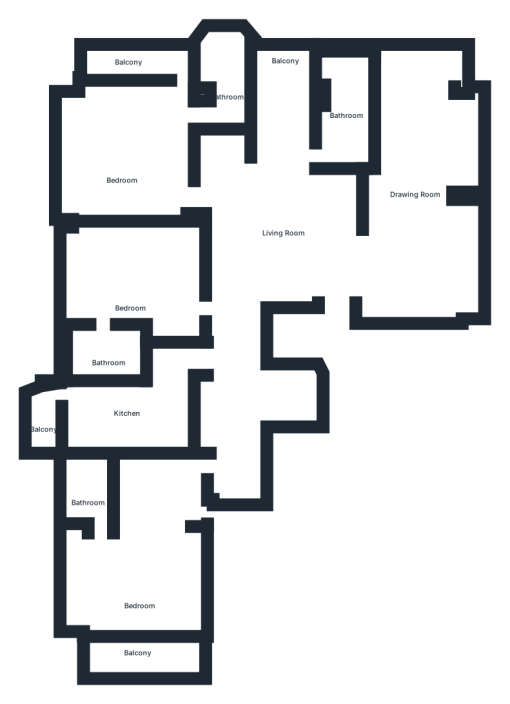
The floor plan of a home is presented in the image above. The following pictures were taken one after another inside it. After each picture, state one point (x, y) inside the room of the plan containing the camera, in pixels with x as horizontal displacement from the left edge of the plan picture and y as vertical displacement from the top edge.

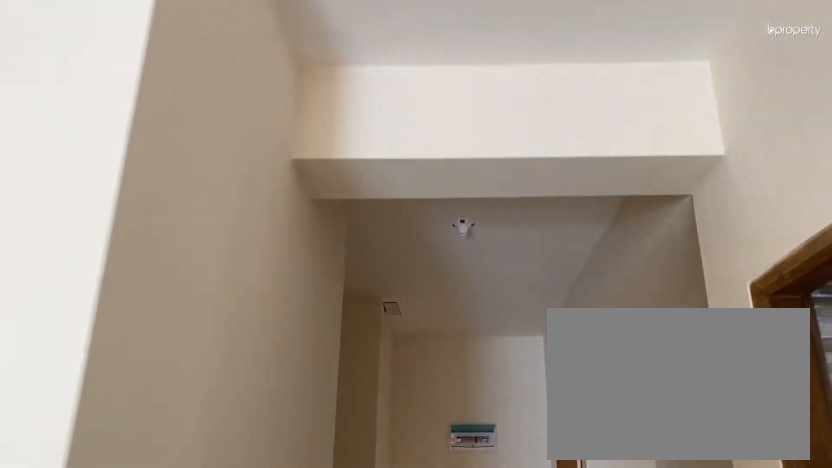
(288, 231)
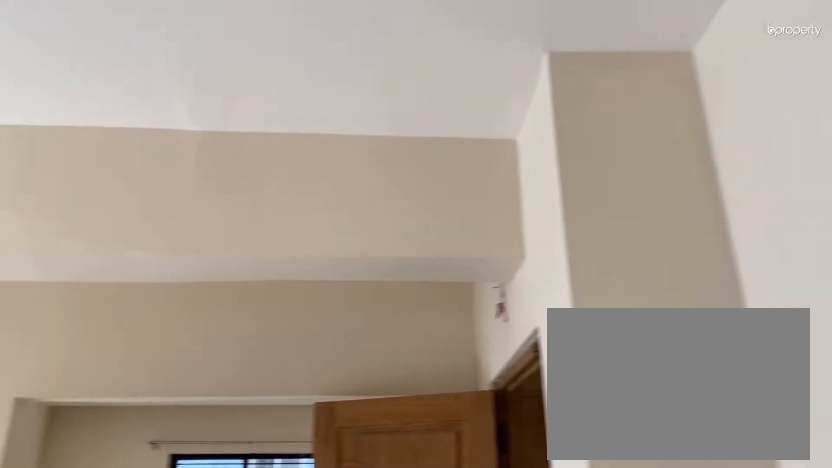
(288, 231)
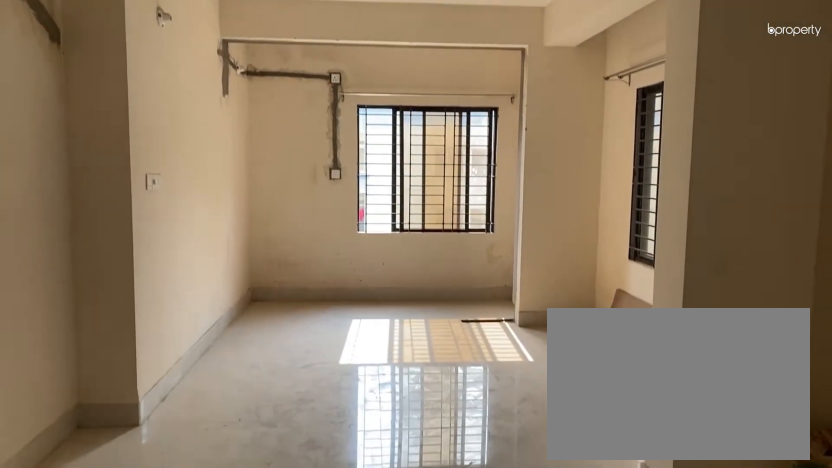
(414, 189)
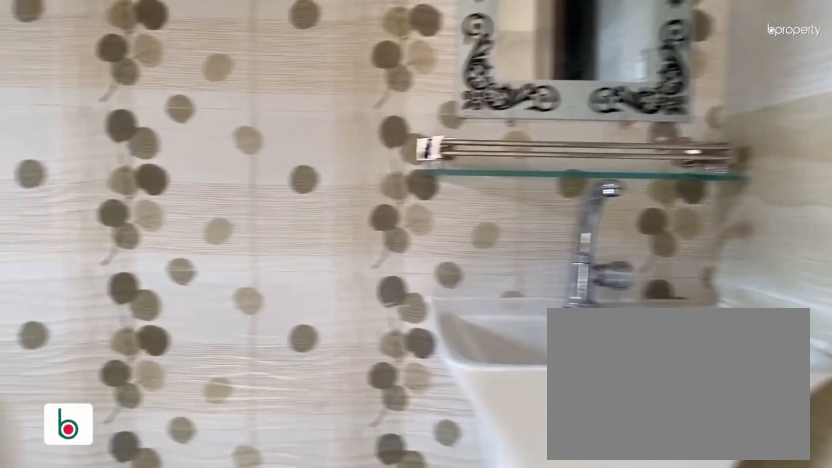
(347, 110)
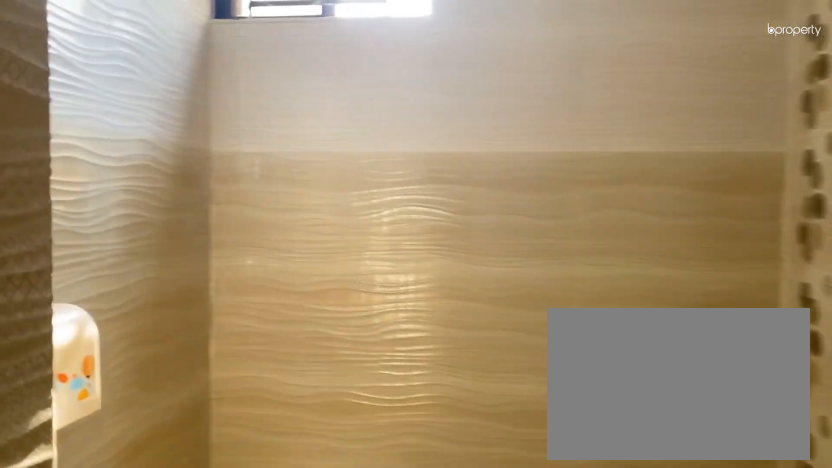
(347, 110)
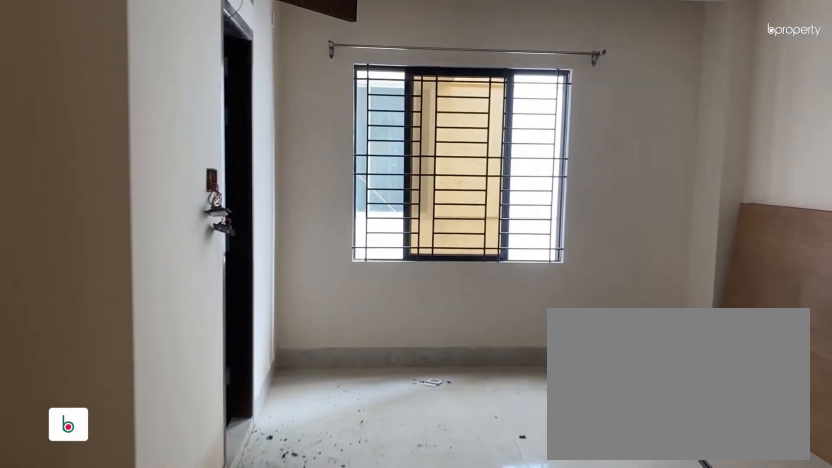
(130, 287)
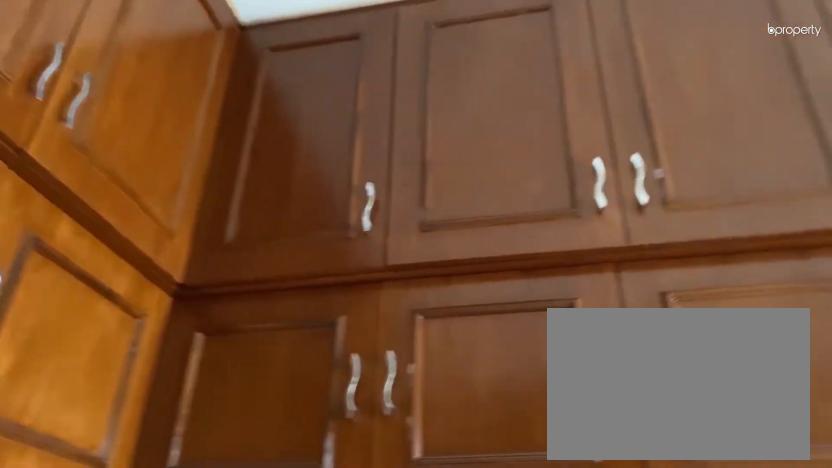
(122, 424)
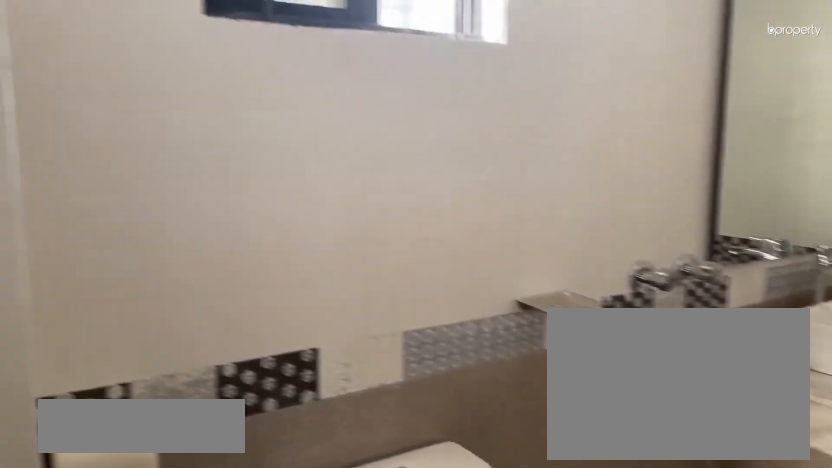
(91, 493)
